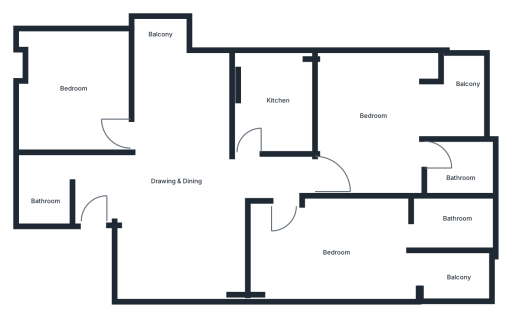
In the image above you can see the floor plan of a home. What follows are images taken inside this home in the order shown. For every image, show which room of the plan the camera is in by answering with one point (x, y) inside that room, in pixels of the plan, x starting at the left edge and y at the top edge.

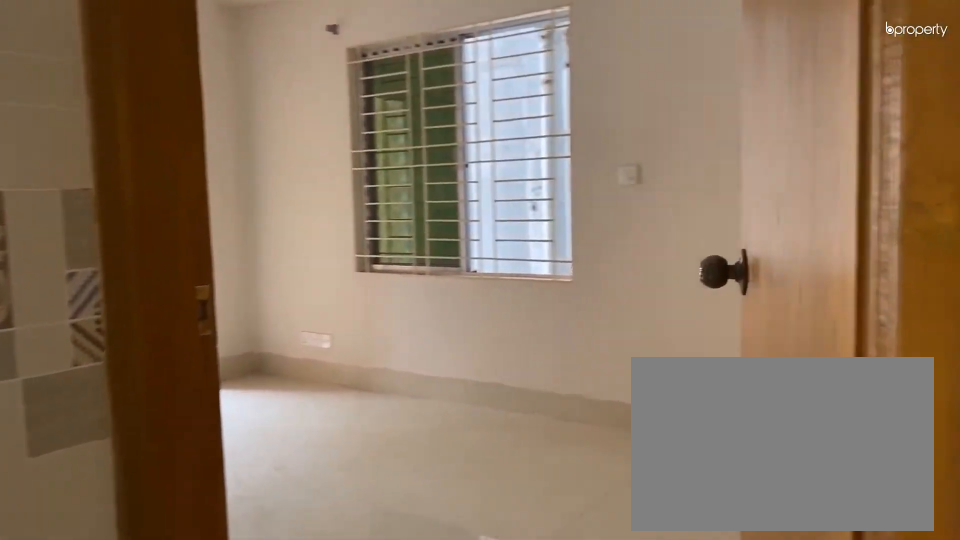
(283, 223)
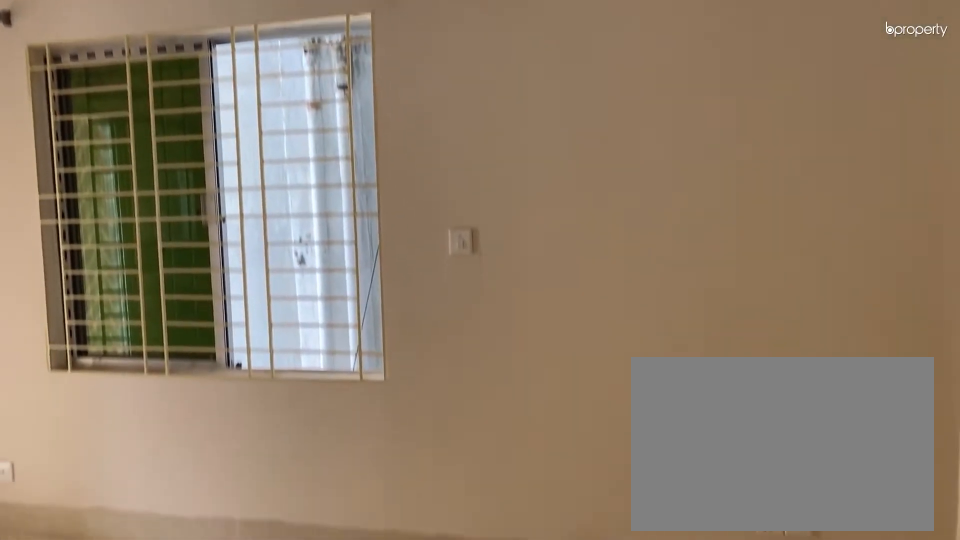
(358, 250)
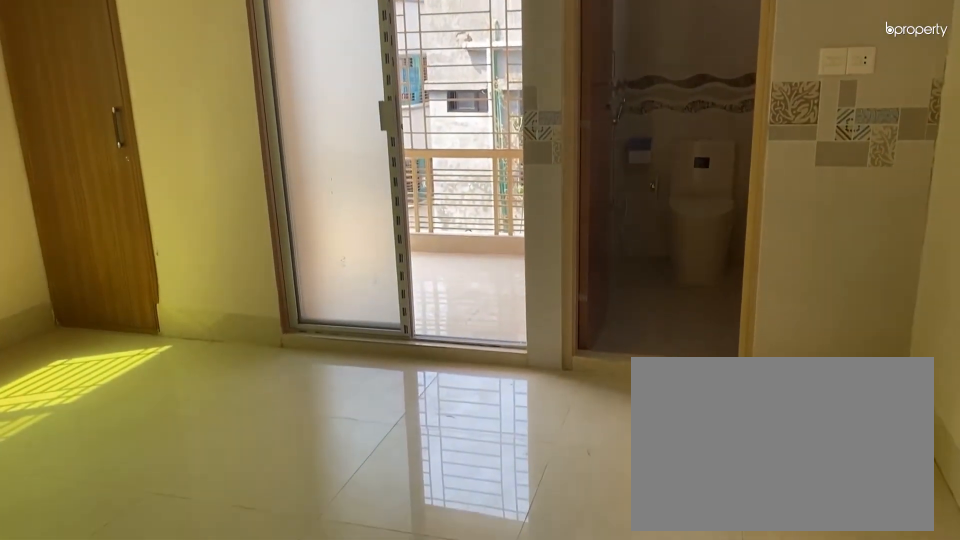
(382, 130)
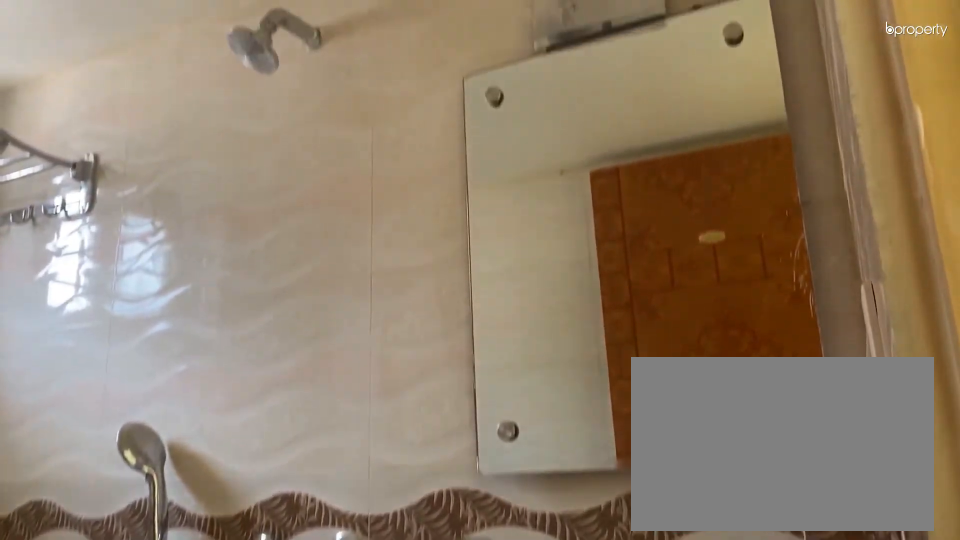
(457, 168)
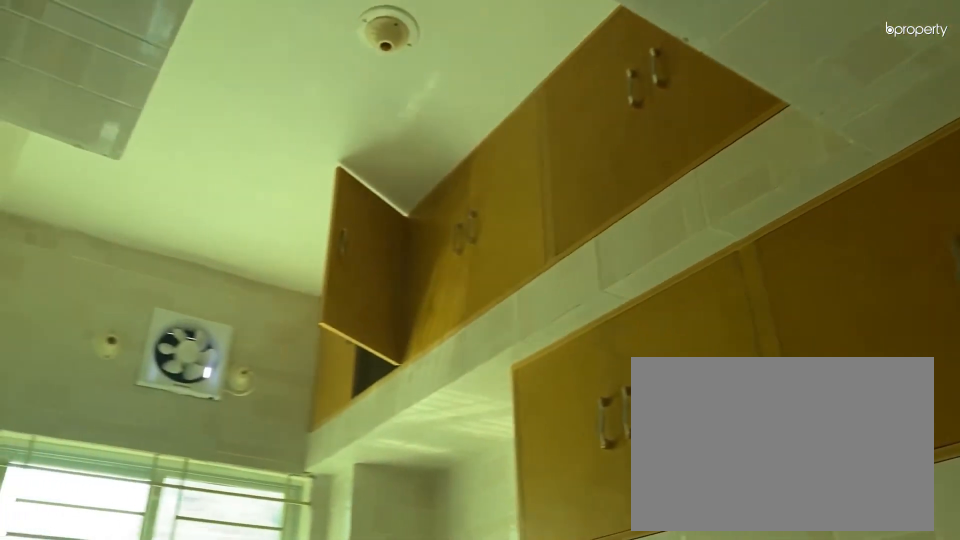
(275, 106)
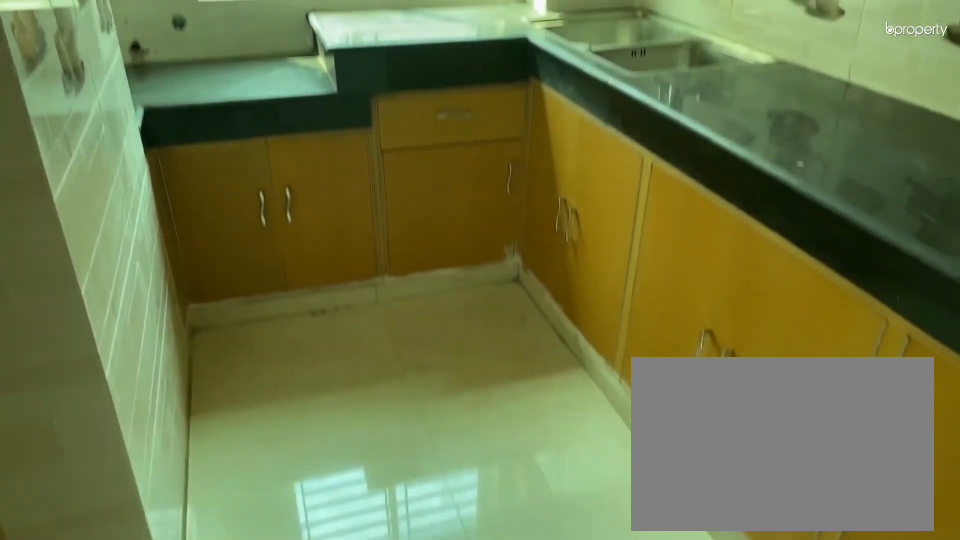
(275, 106)
